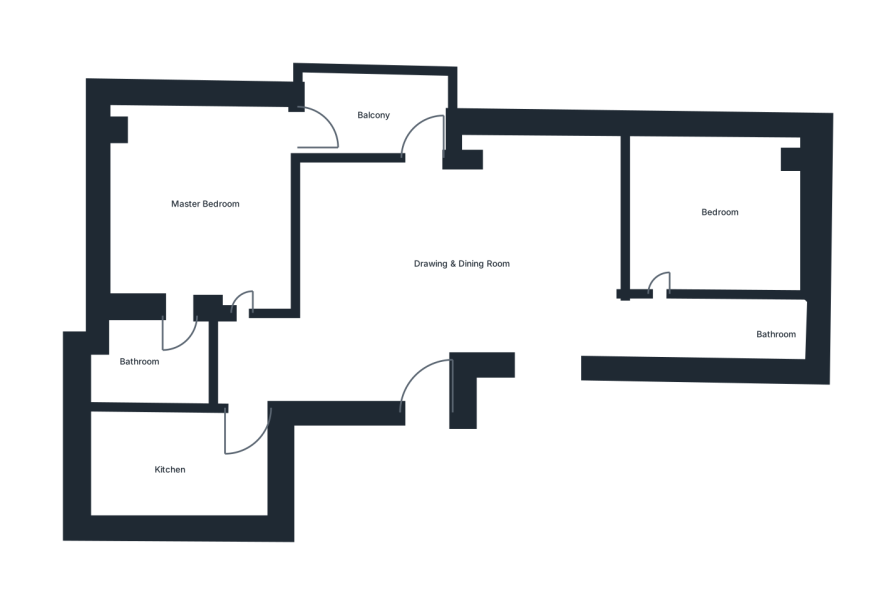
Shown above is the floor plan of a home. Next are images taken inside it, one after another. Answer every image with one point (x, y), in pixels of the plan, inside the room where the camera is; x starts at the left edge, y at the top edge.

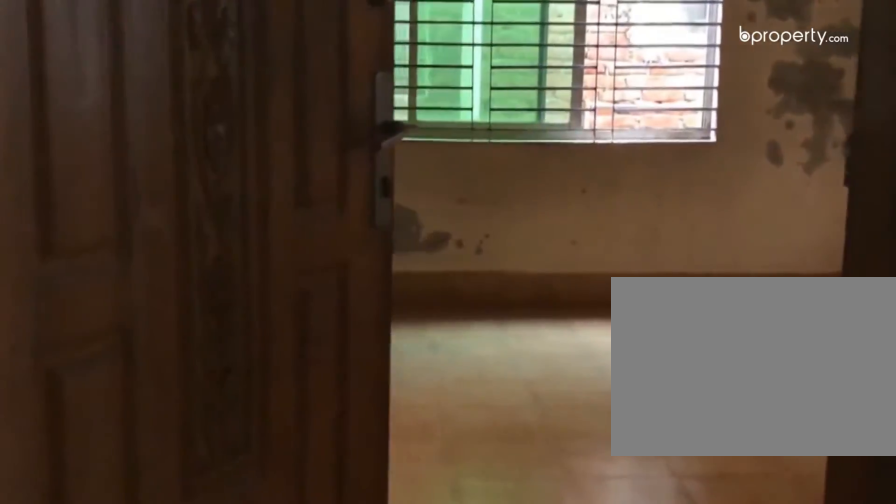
(552, 325)
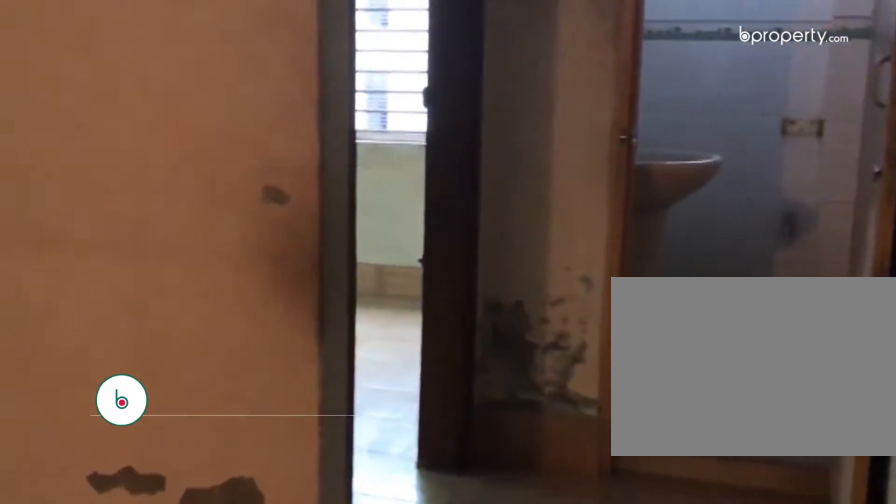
(552, 325)
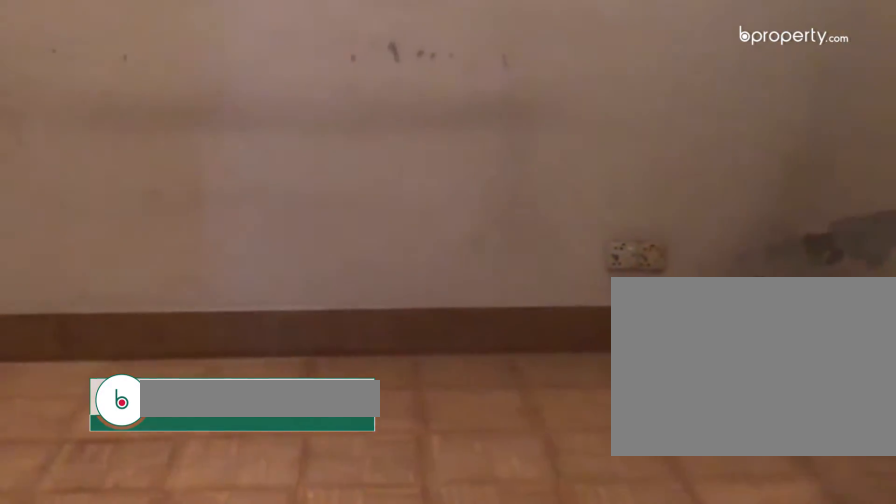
(439, 272)
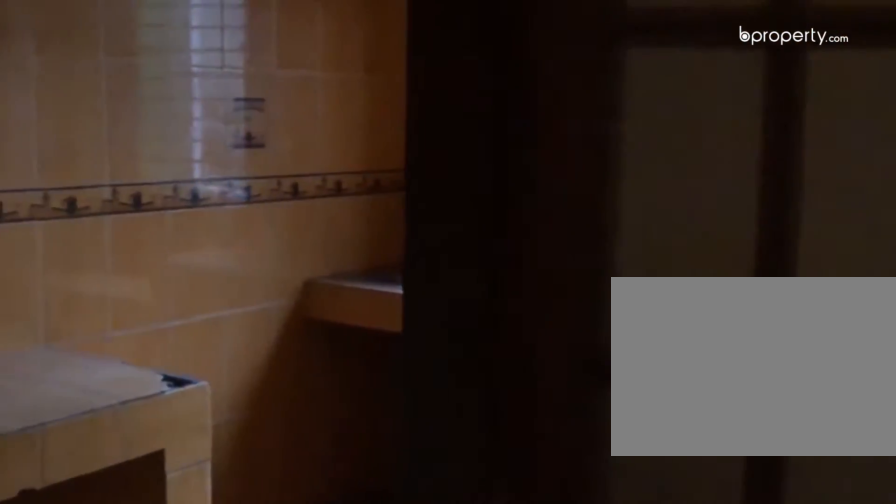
(248, 392)
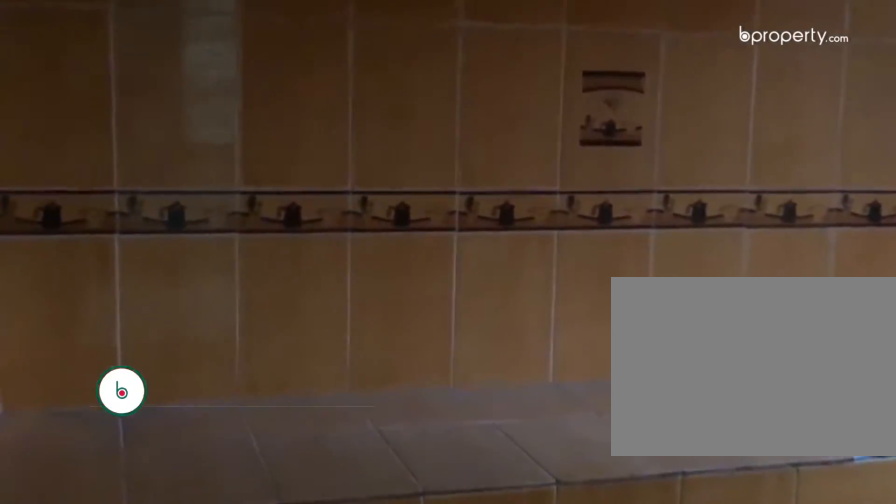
(191, 465)
